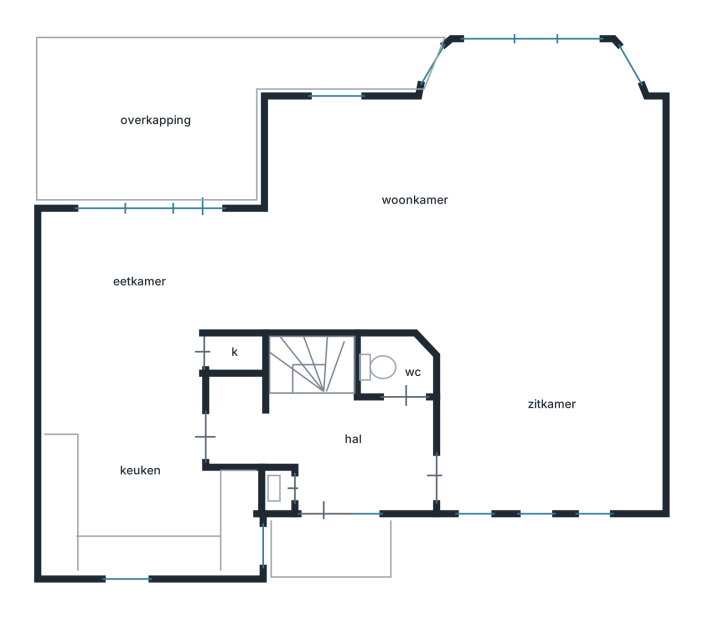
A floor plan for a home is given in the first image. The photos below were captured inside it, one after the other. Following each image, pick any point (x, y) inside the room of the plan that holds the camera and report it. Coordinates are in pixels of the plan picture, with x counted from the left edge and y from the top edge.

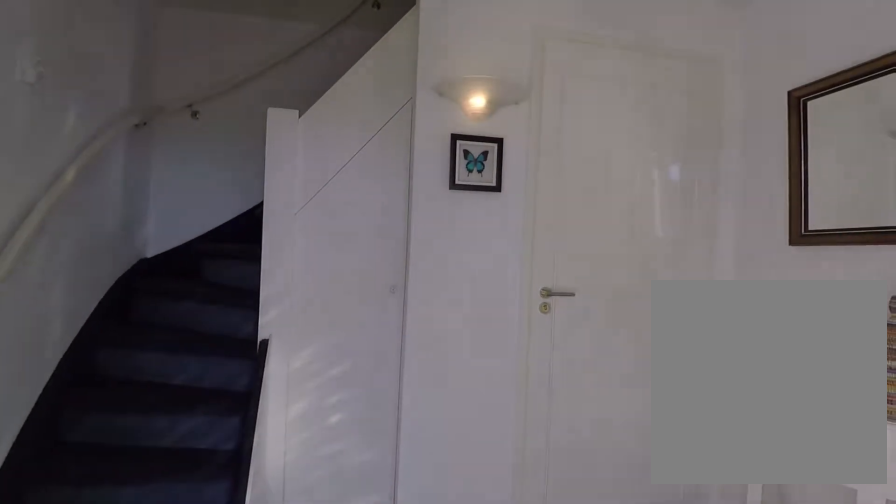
(327, 444)
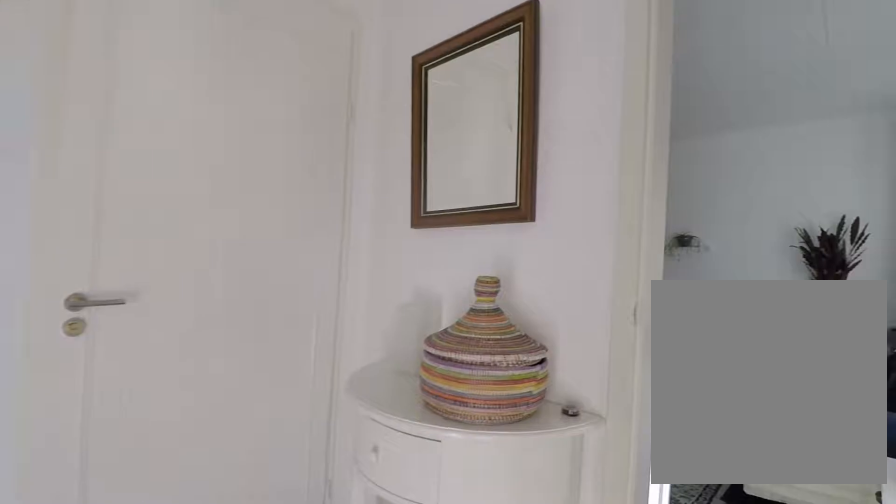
(327, 444)
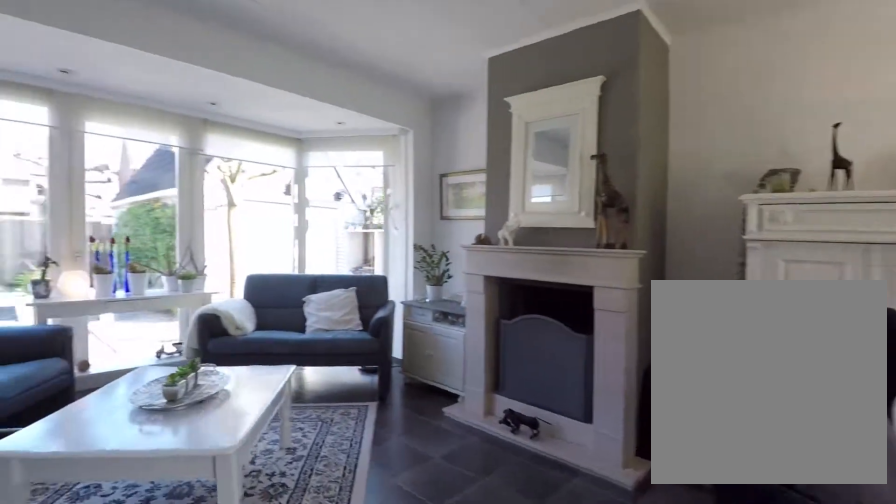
(468, 258)
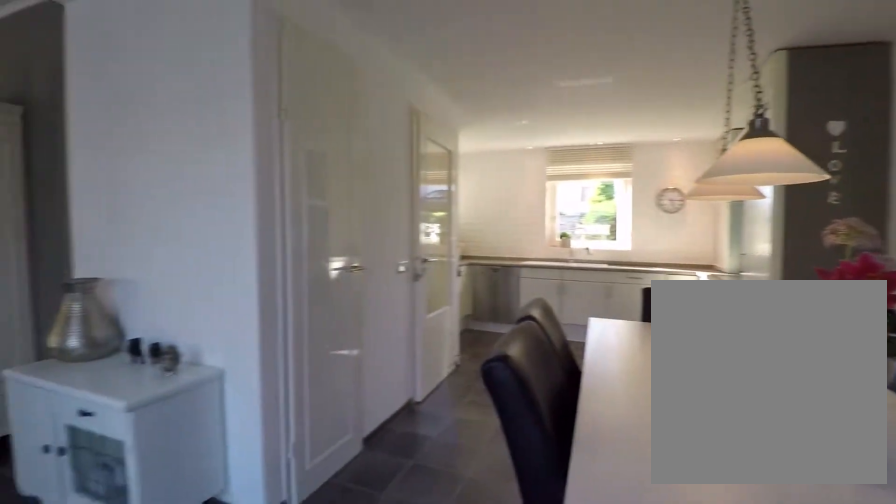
(151, 396)
